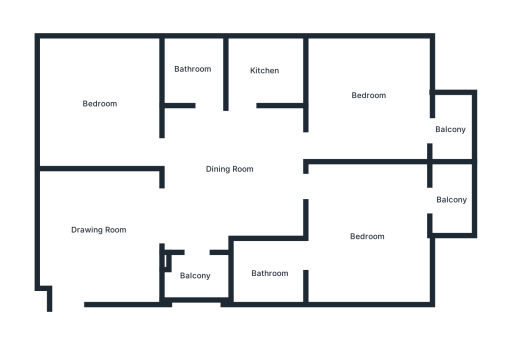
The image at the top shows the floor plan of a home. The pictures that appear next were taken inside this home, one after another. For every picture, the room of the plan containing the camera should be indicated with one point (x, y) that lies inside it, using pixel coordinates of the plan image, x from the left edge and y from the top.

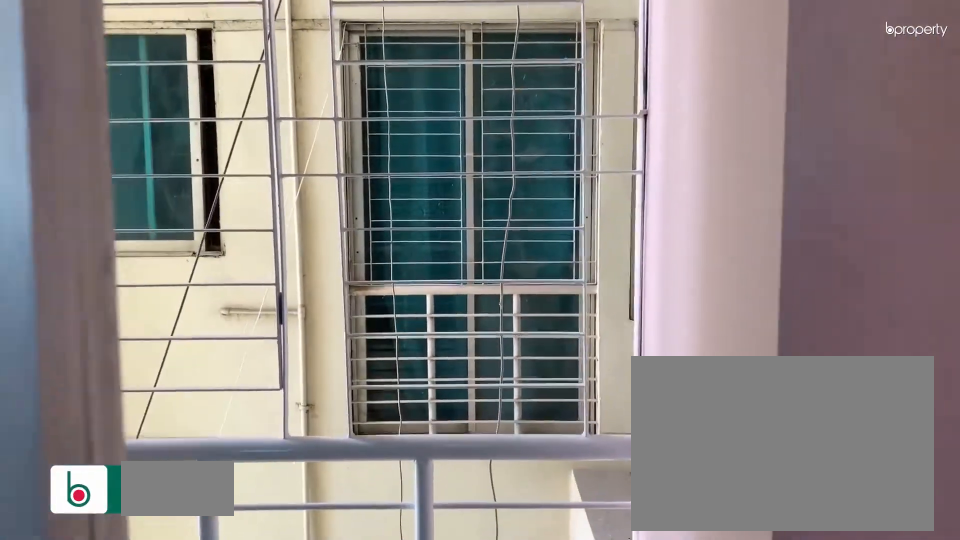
(196, 280)
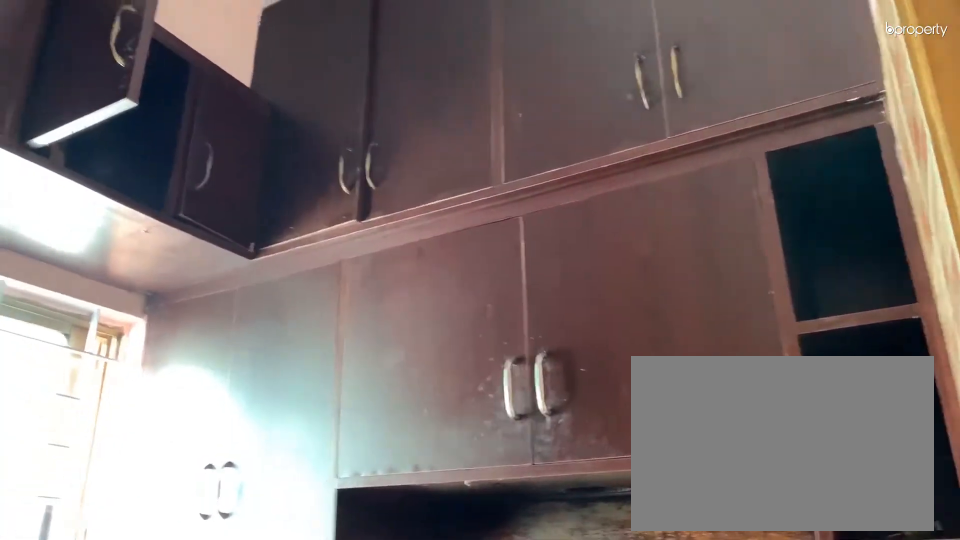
(262, 70)
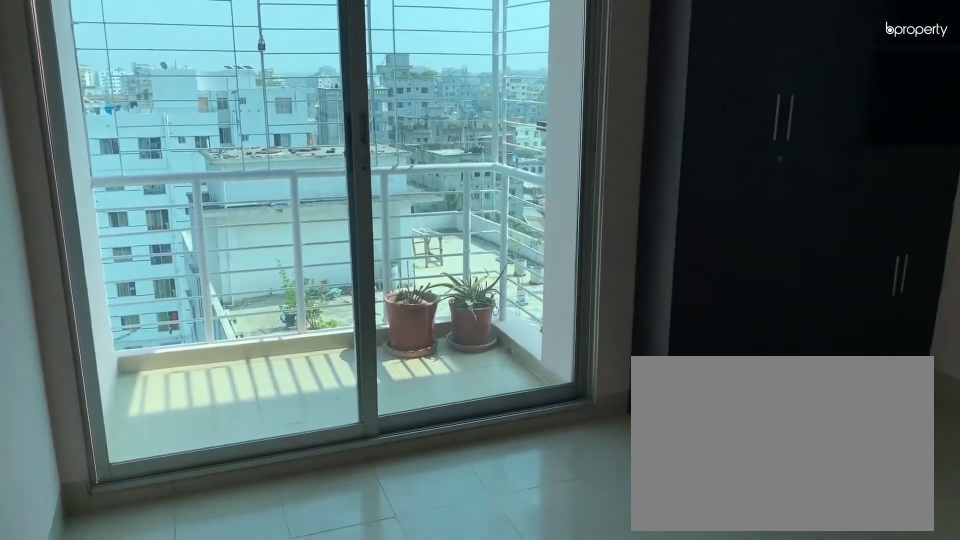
(367, 239)
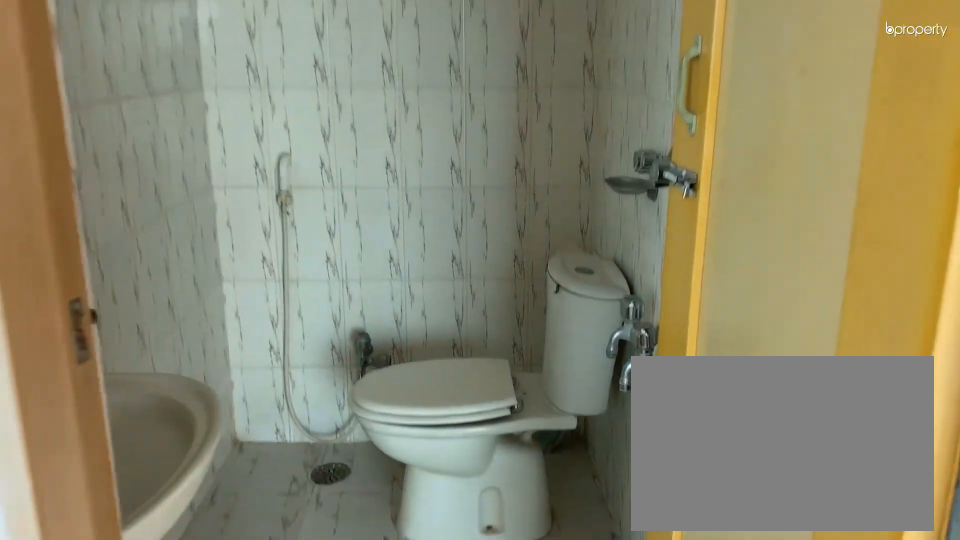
(266, 275)
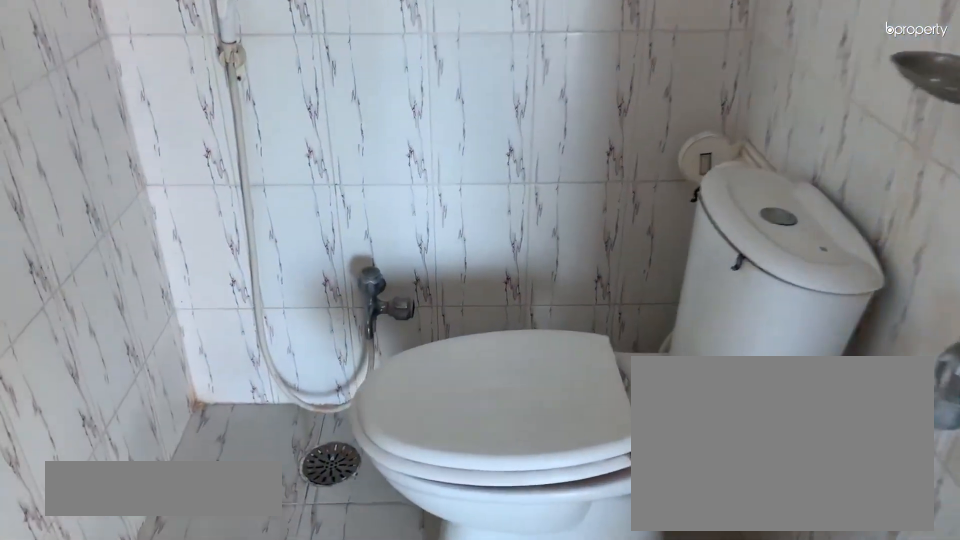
(266, 275)
